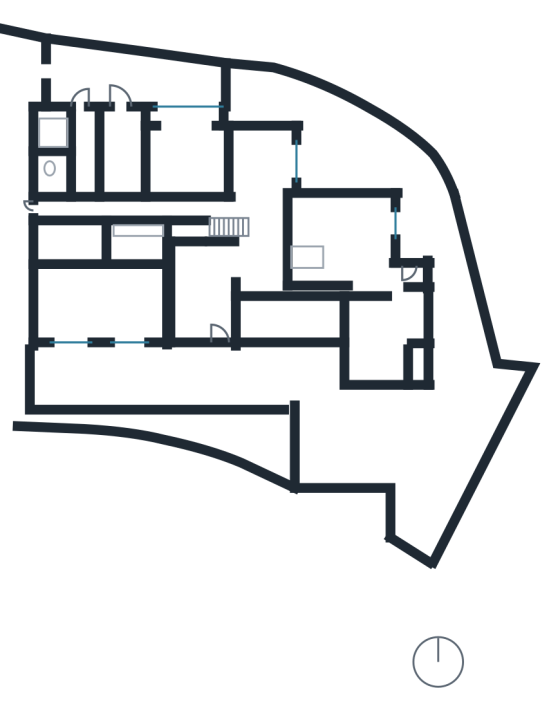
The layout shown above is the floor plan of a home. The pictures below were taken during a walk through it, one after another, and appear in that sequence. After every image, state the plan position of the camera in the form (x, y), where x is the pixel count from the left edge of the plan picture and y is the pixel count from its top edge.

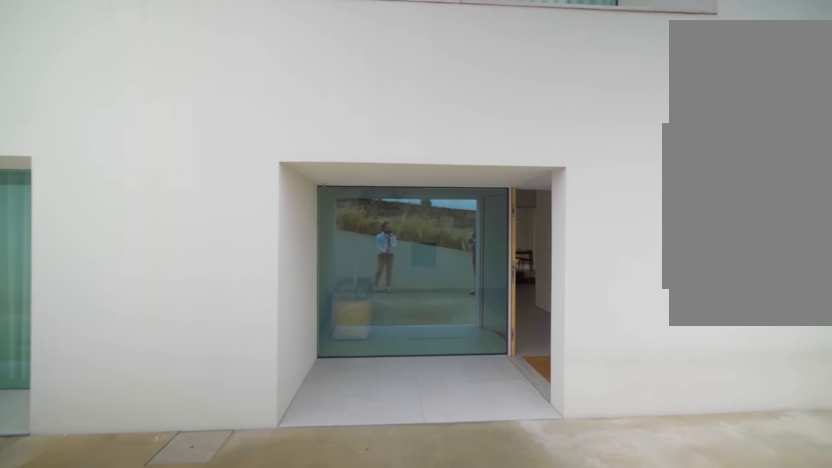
(186, 397)
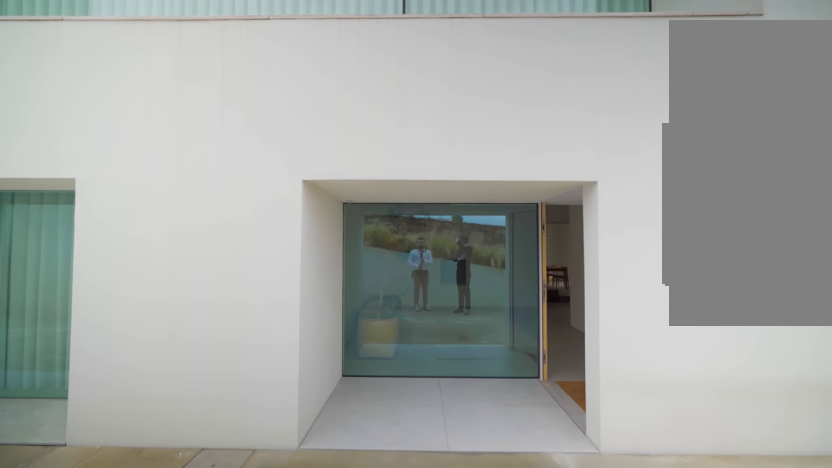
(180, 383)
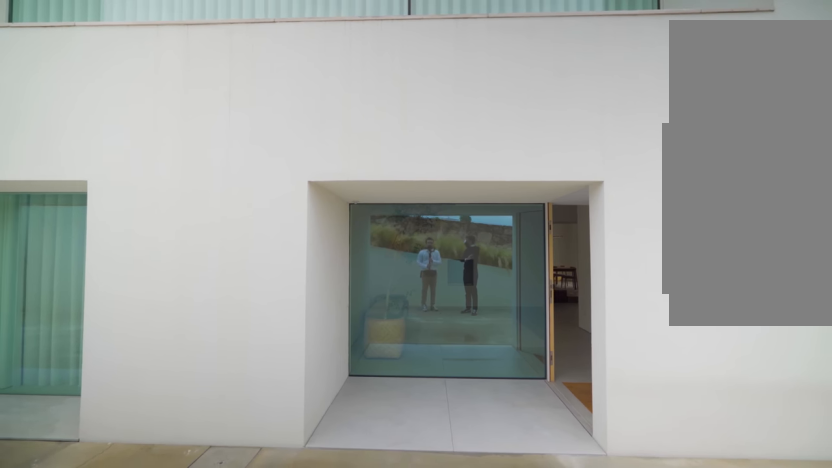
(180, 383)
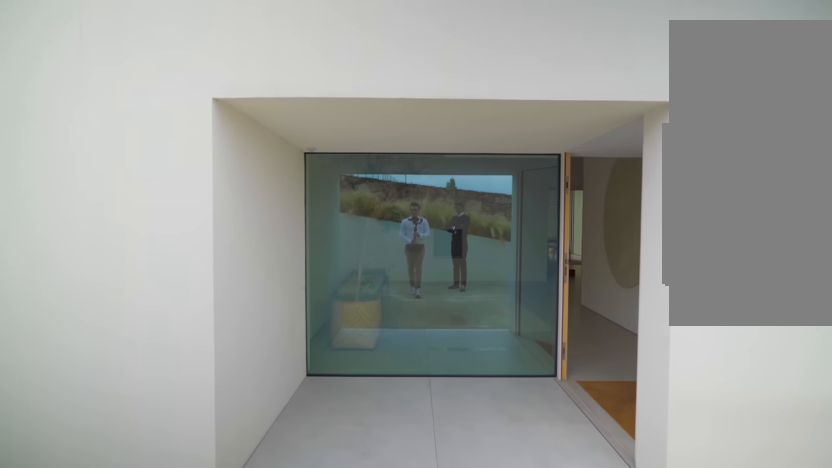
(184, 381)
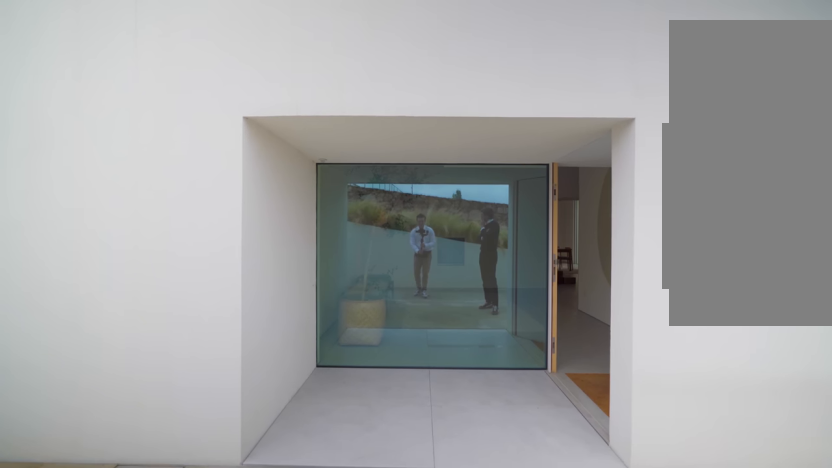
(187, 355)
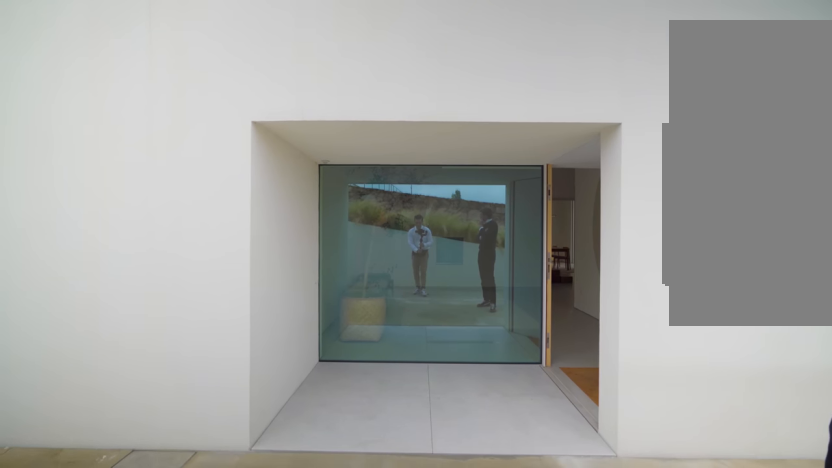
(187, 355)
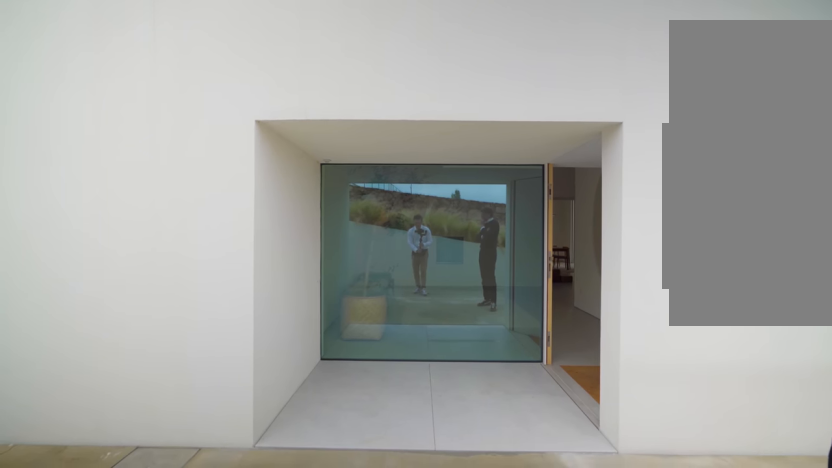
(186, 356)
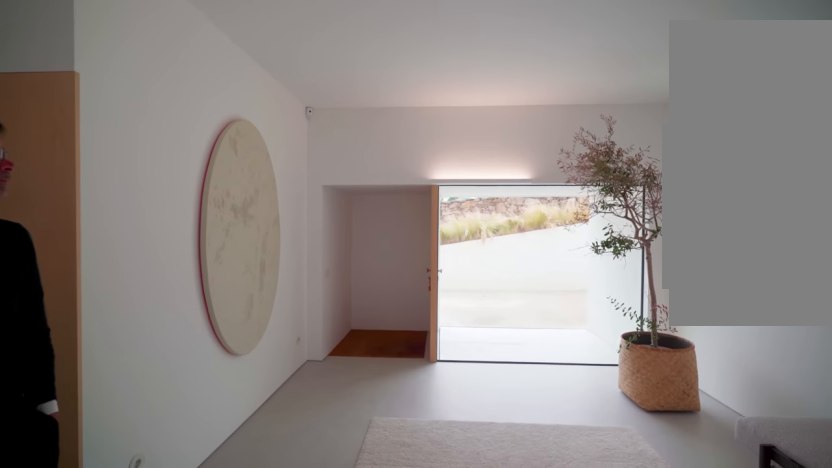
(191, 257)
